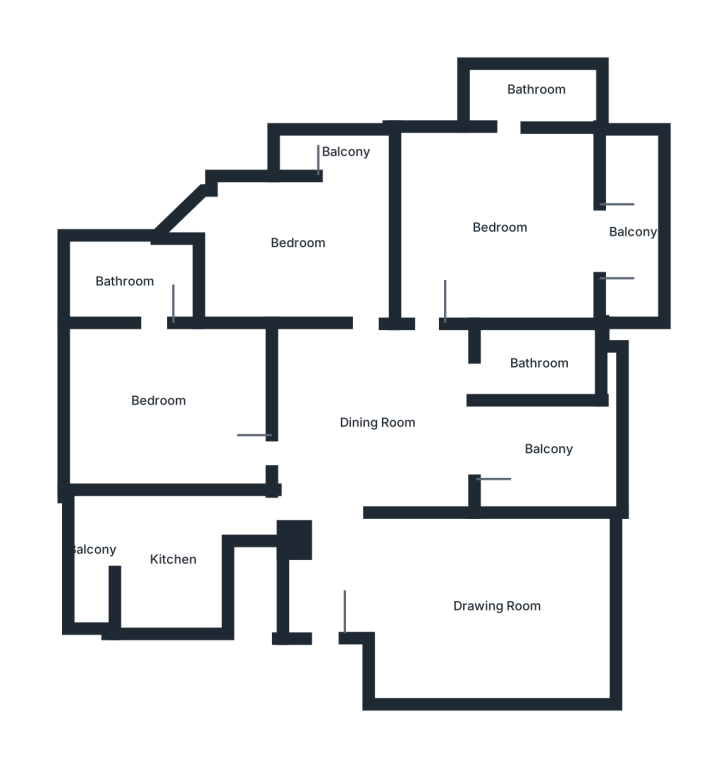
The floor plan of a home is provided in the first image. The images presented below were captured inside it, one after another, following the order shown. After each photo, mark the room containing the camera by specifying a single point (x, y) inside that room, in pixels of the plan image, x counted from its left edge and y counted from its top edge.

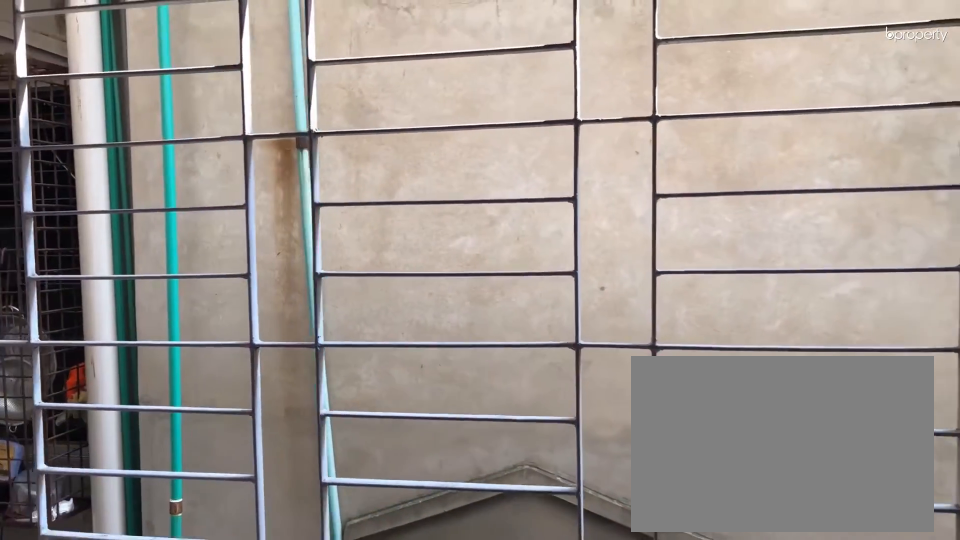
(555, 450)
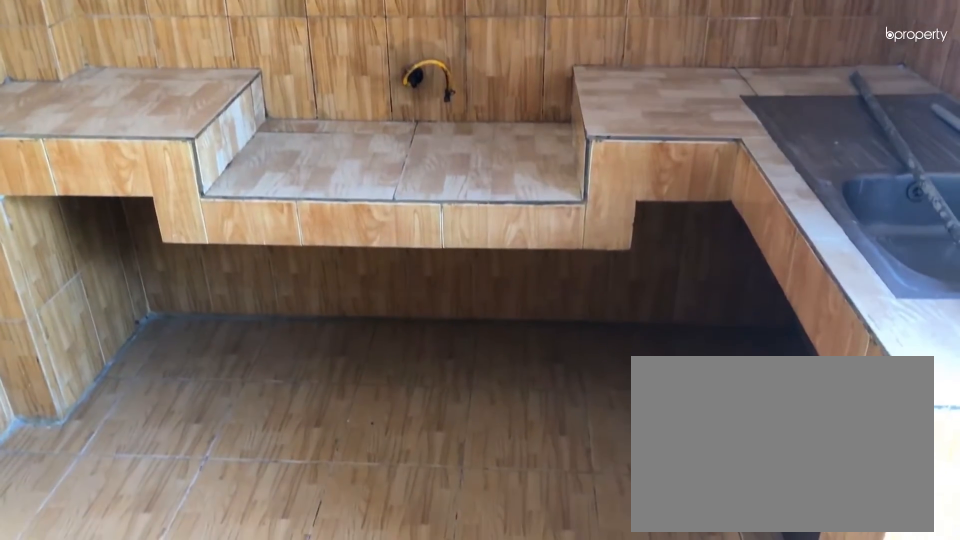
(168, 565)
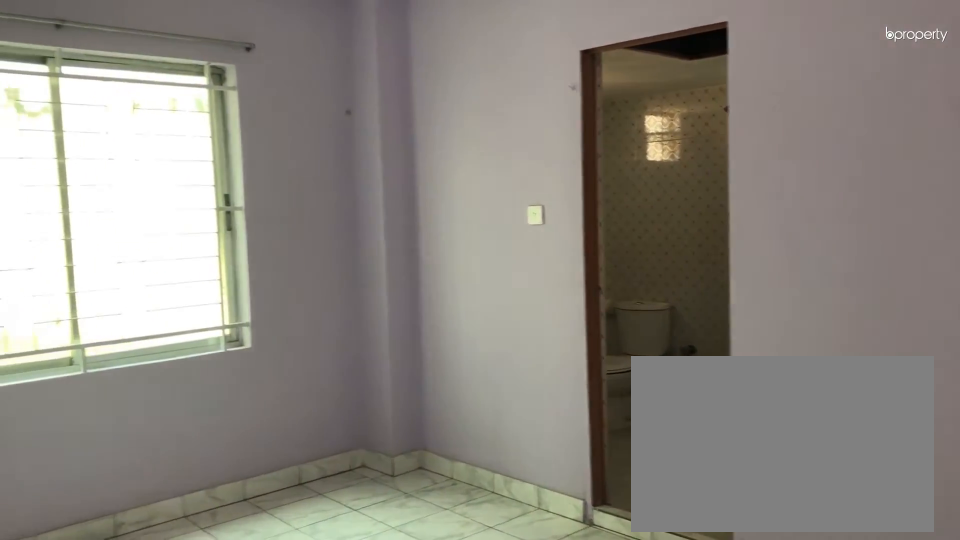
(158, 400)
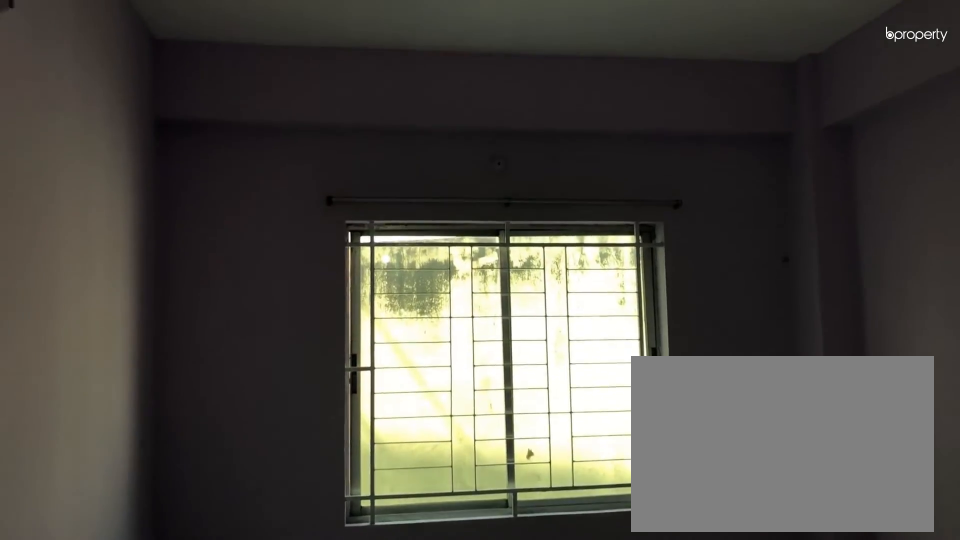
(158, 400)
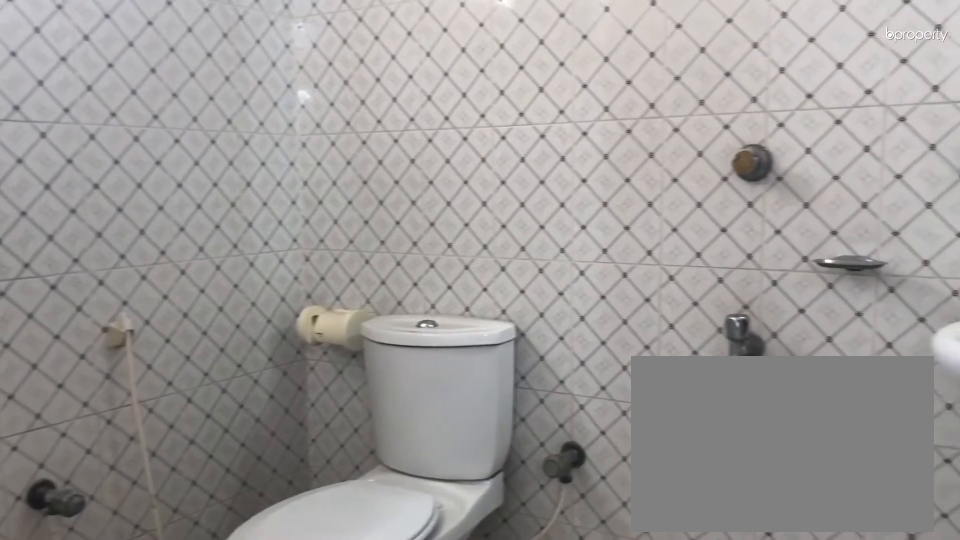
(123, 285)
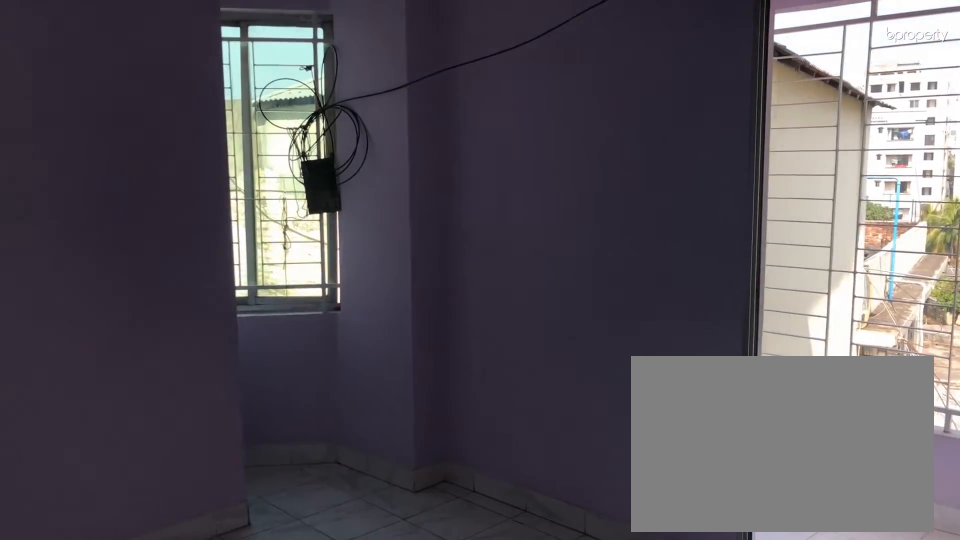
(299, 245)
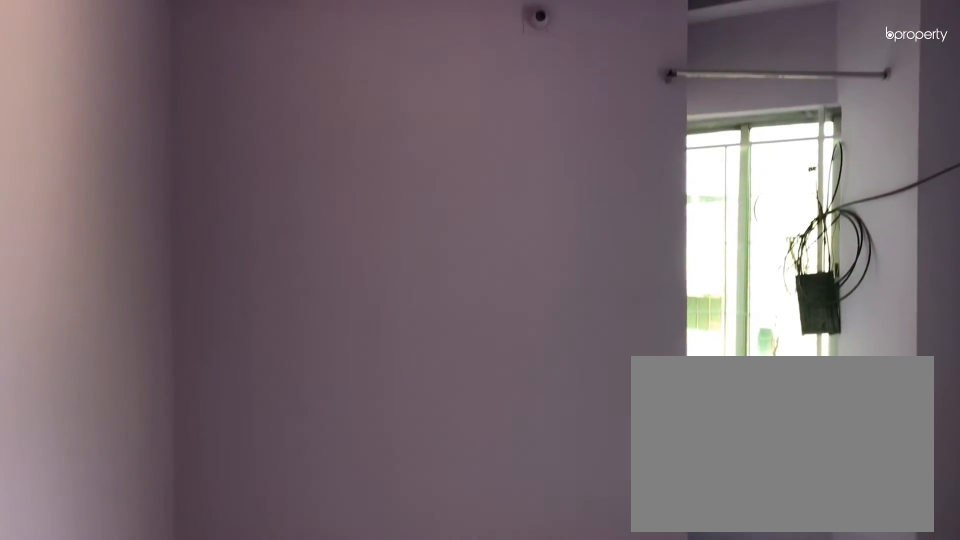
(299, 245)
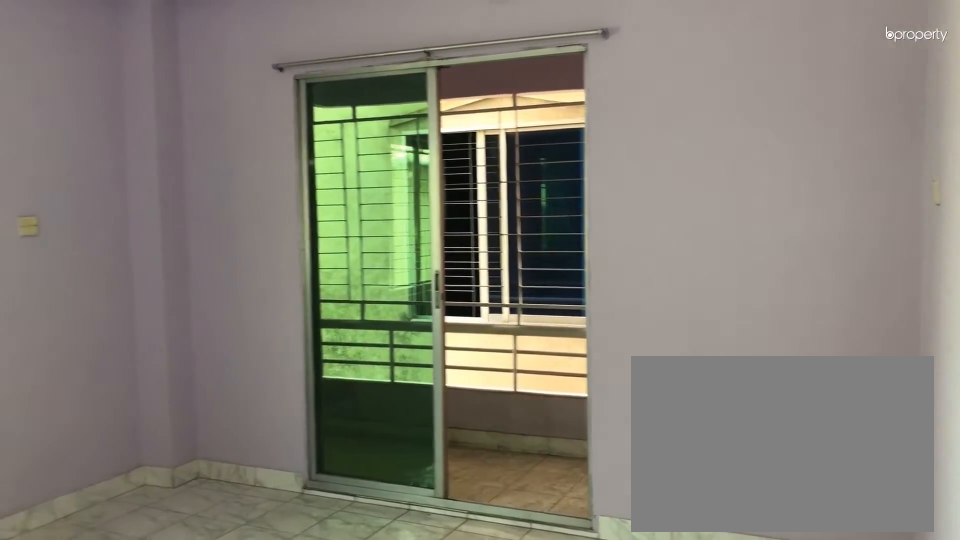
(494, 225)
